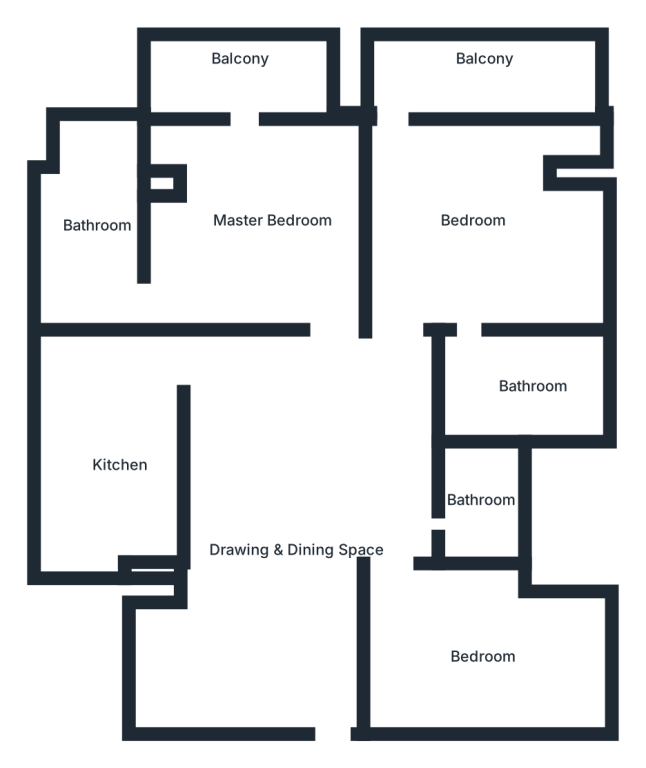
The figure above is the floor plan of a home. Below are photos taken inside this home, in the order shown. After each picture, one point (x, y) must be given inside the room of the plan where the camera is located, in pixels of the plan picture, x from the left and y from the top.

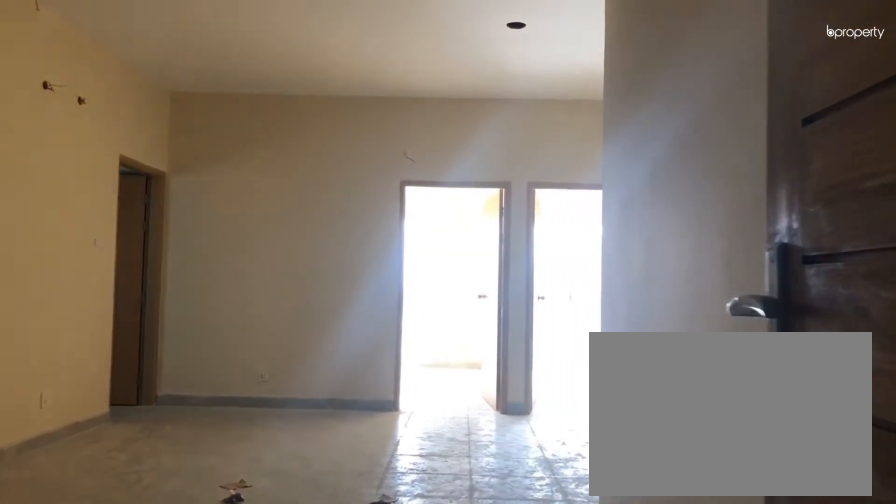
(322, 680)
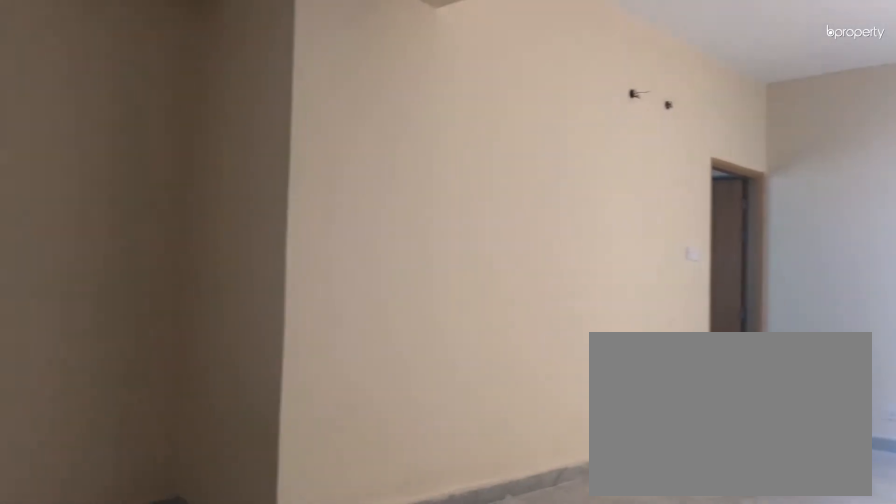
(311, 518)
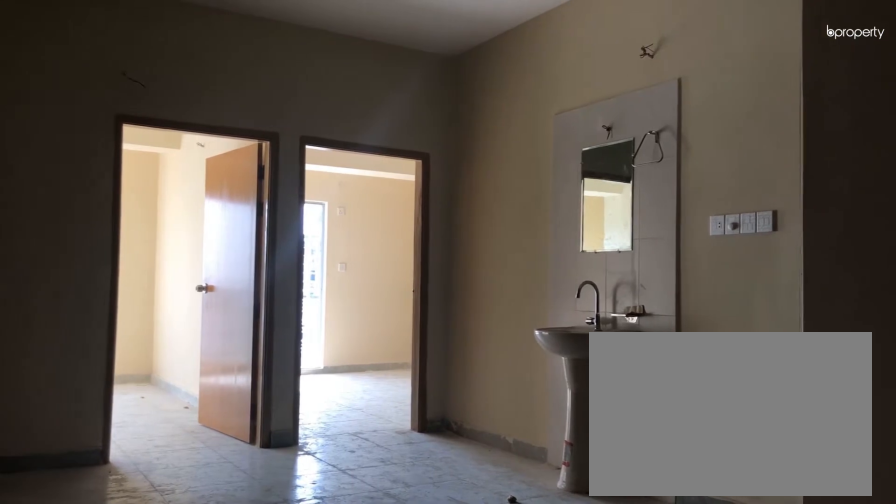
(311, 518)
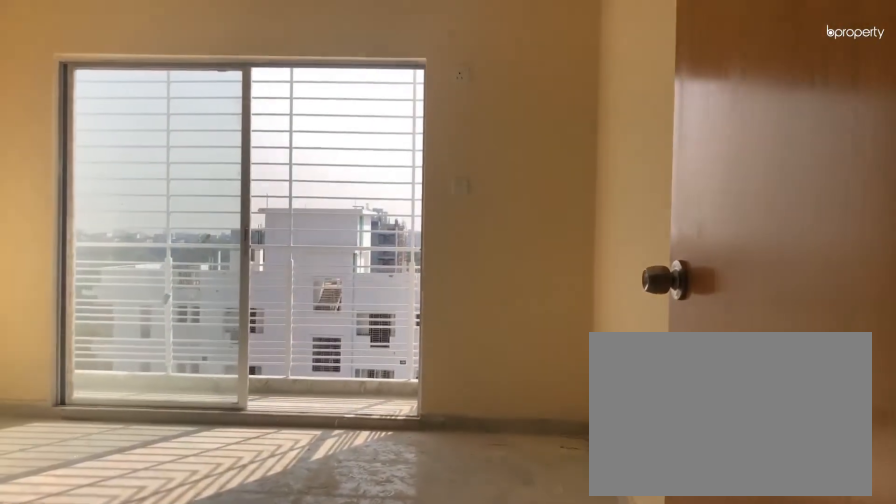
(291, 222)
